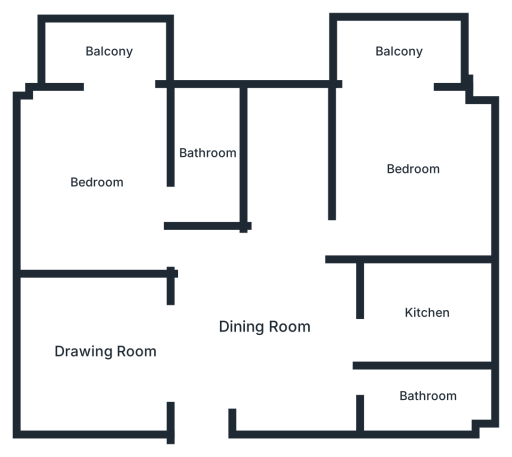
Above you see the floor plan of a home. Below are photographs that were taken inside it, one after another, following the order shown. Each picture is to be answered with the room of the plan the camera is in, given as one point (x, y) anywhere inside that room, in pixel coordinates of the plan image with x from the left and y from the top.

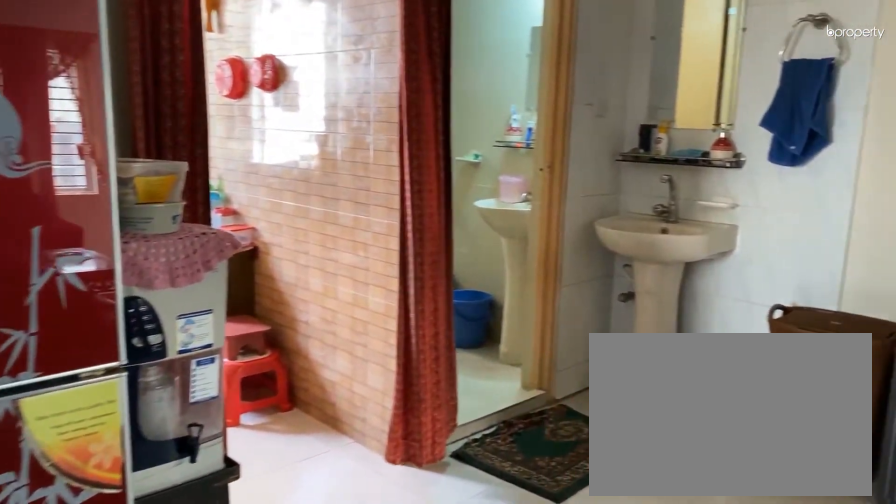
(267, 325)
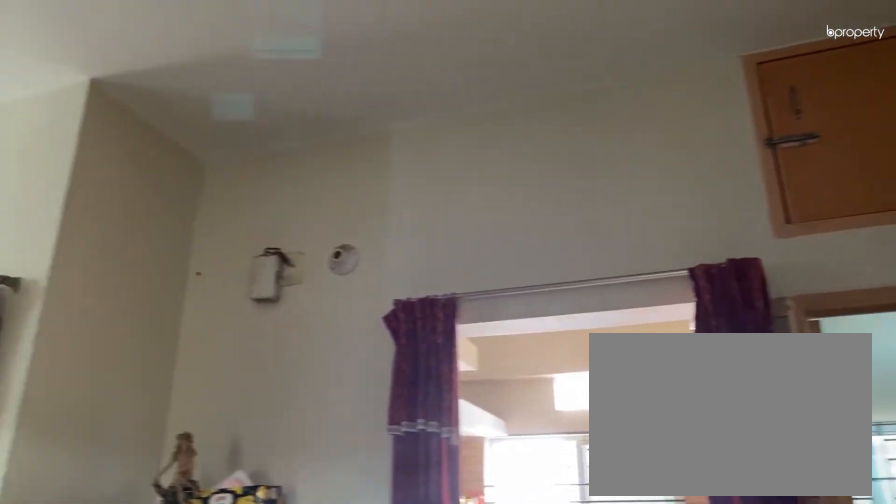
(263, 328)
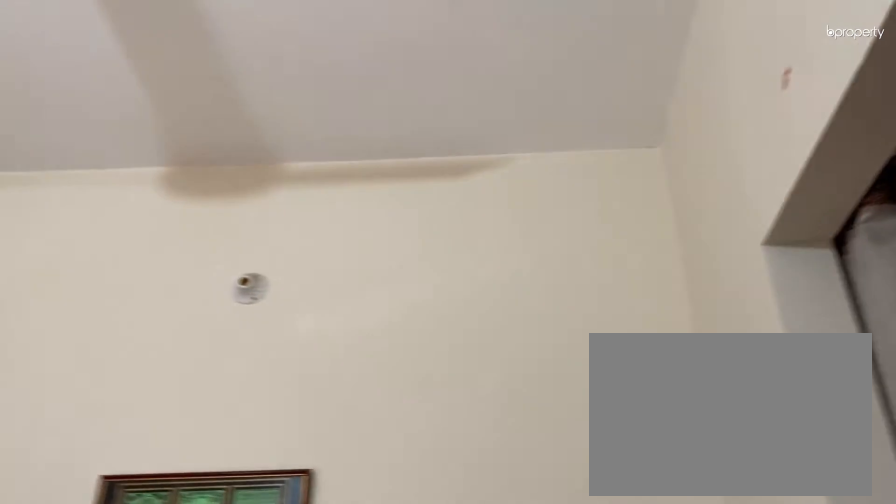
(103, 349)
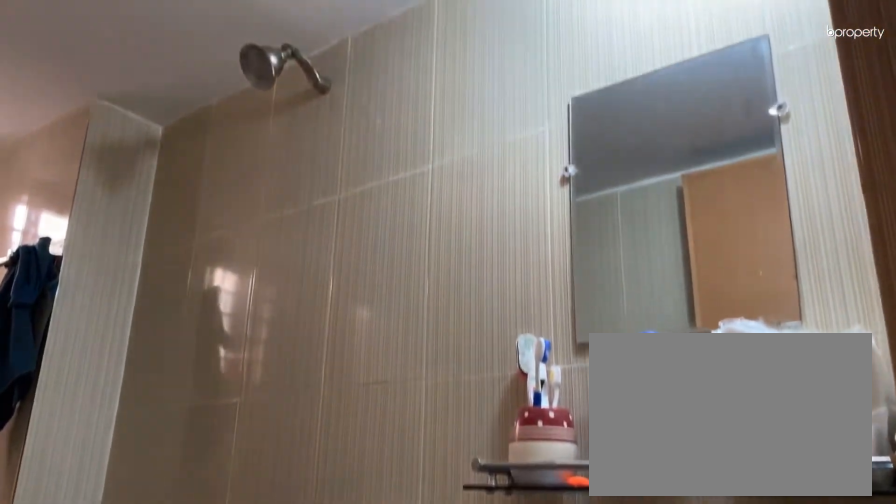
(427, 396)
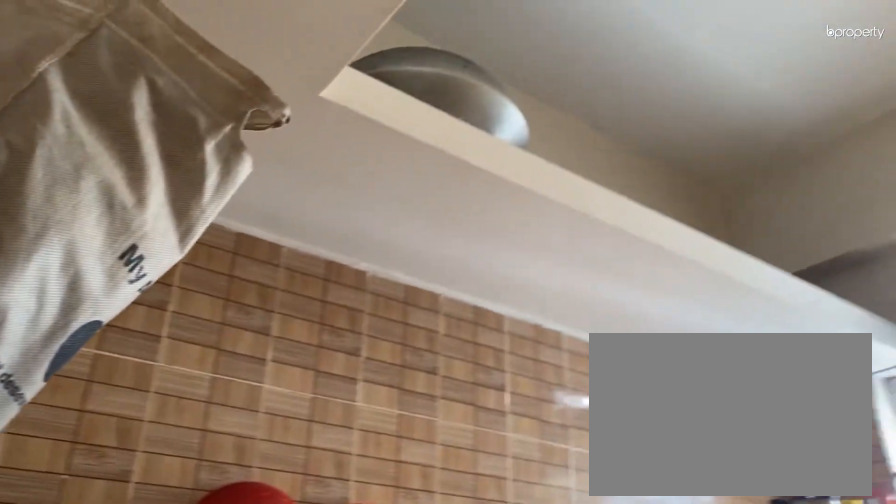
(427, 313)
